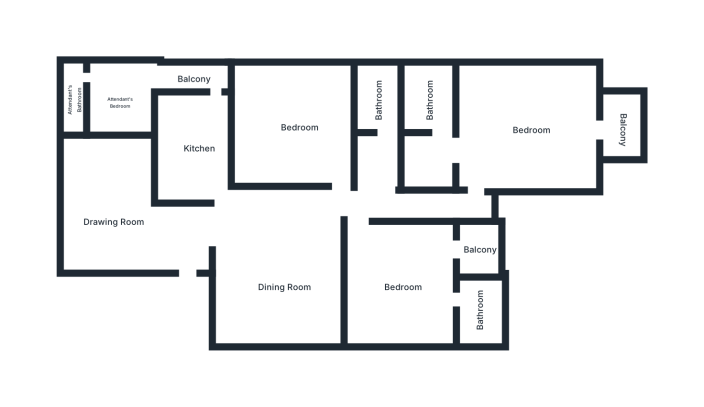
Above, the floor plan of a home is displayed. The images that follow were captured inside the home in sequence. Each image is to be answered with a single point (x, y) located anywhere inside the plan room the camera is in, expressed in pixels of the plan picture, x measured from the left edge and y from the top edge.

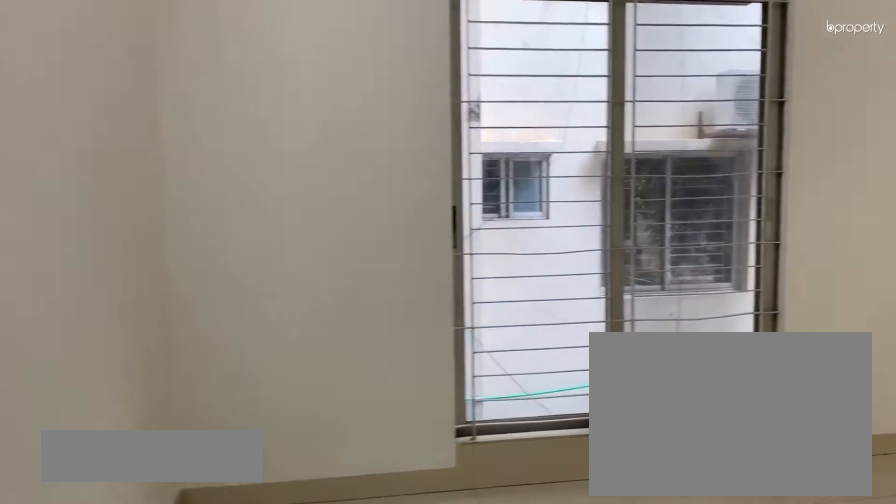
(529, 132)
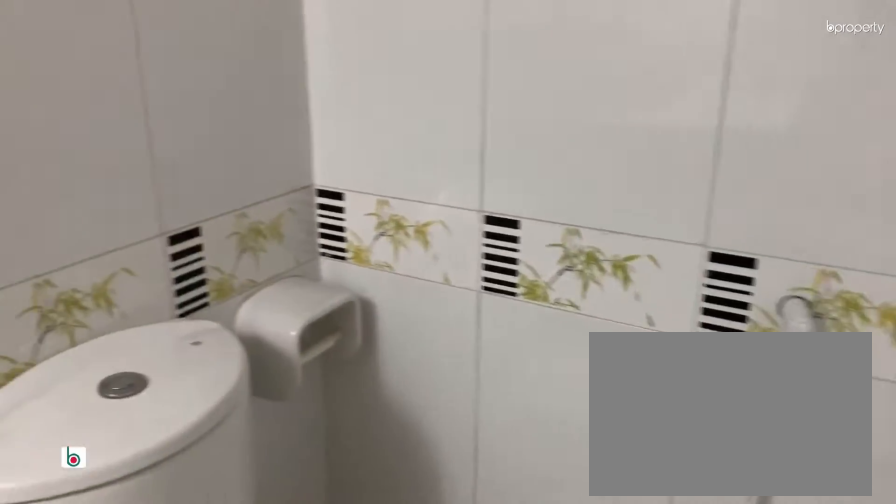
(429, 98)
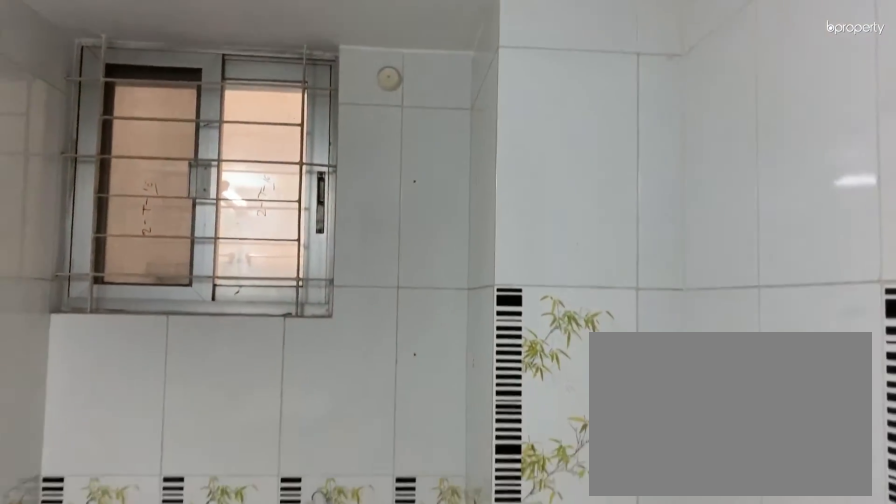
(429, 98)
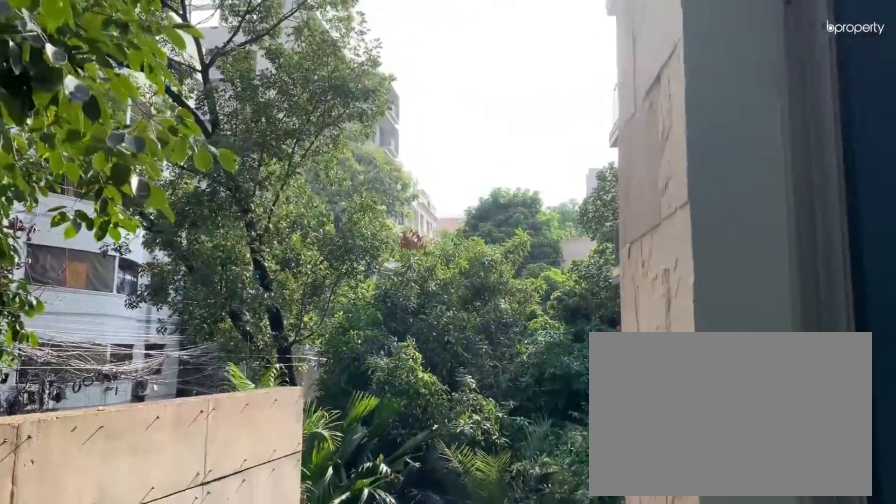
(623, 125)
